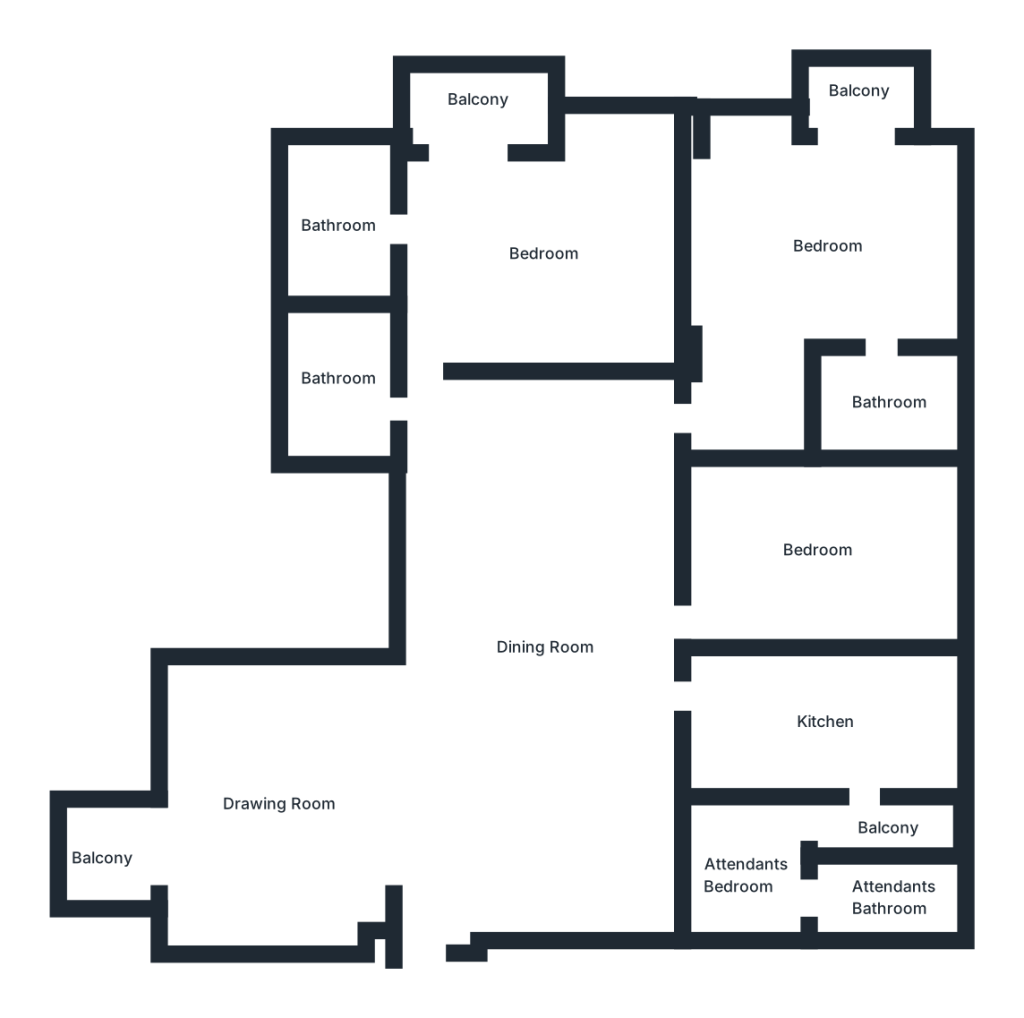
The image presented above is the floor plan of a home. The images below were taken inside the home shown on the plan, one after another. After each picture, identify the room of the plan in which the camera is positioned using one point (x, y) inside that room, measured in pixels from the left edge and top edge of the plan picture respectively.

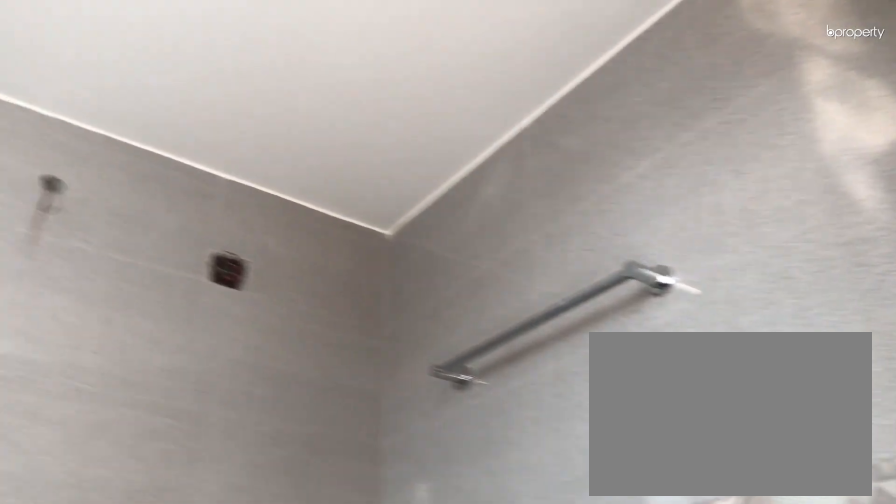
(889, 405)
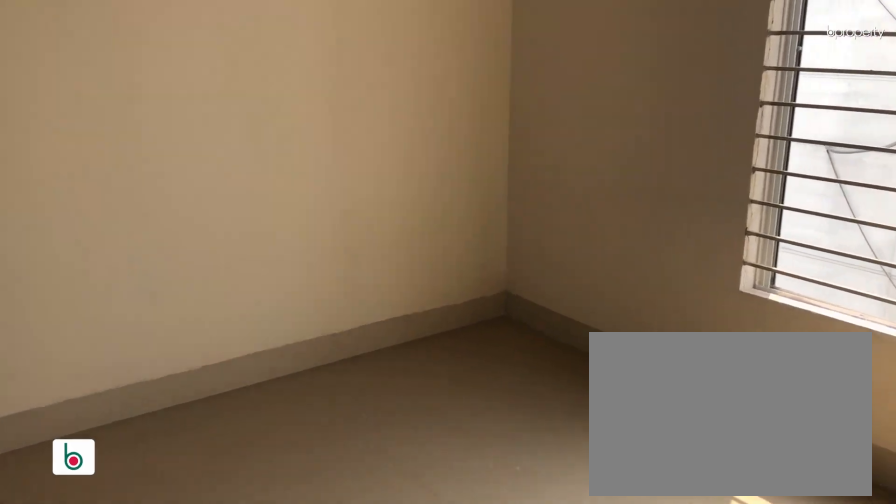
(820, 552)
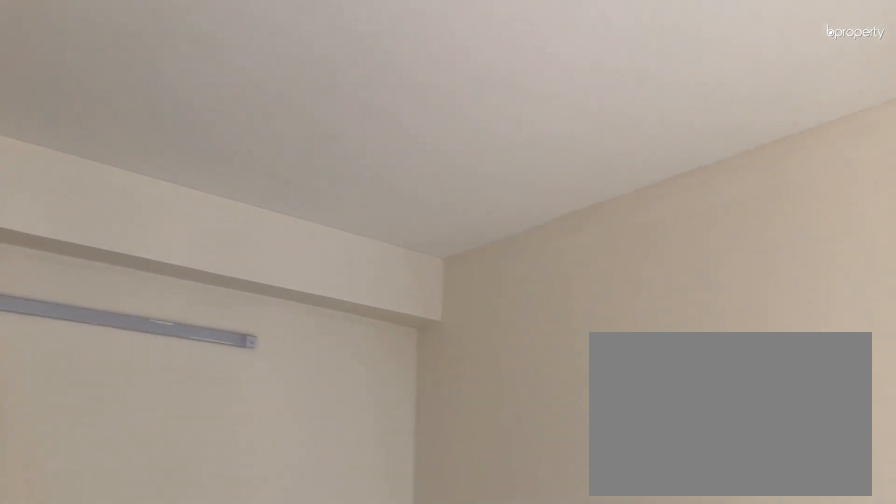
(820, 552)
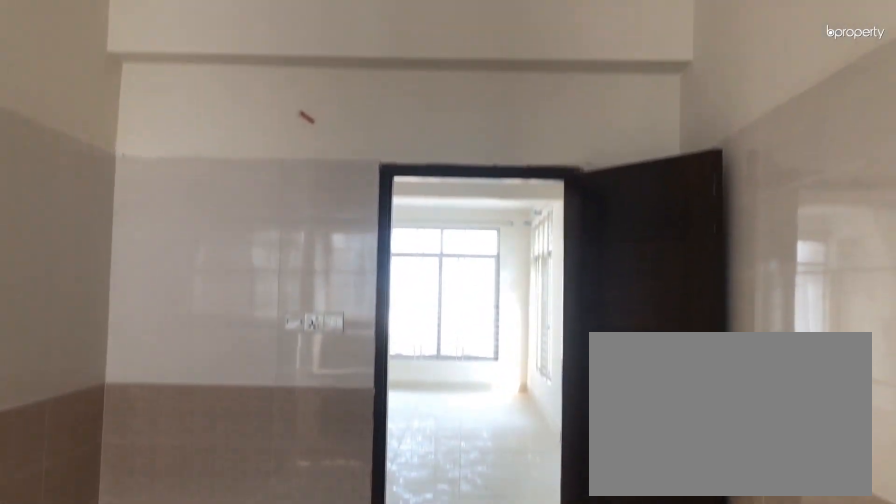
(823, 723)
